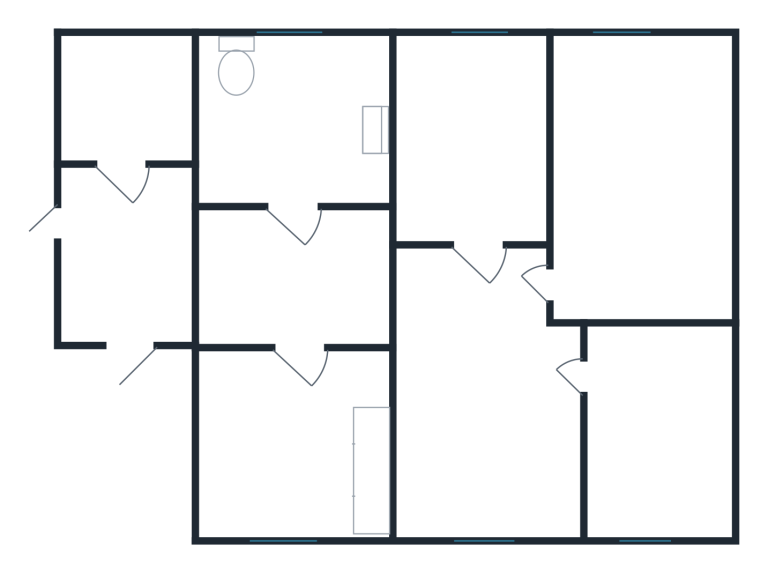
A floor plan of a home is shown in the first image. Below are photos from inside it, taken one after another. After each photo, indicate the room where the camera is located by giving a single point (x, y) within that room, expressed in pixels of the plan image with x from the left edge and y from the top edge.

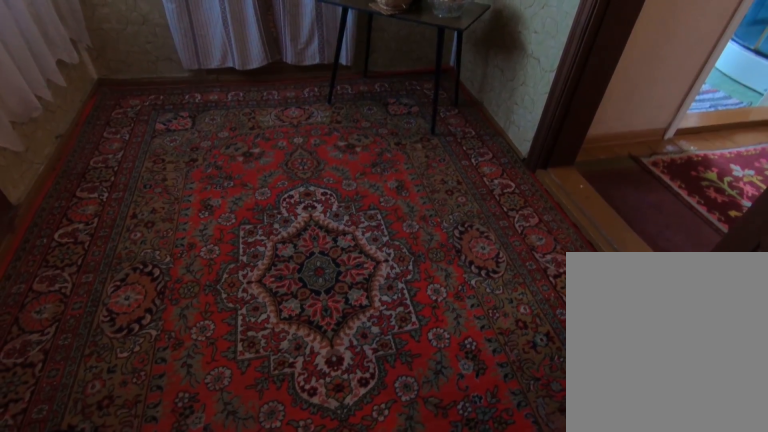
(125, 307)
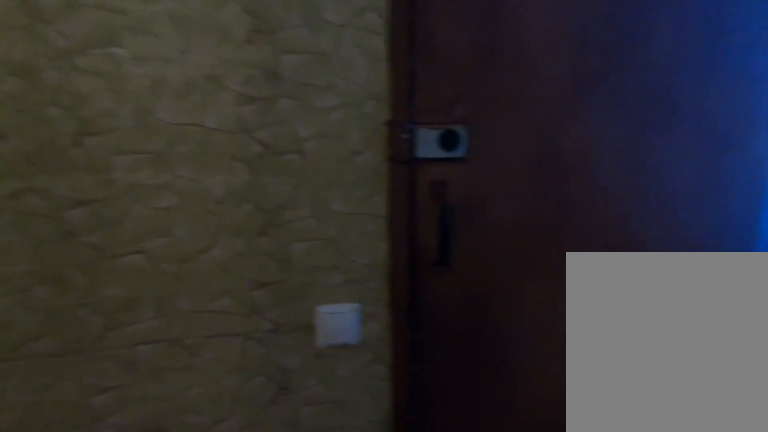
(125, 307)
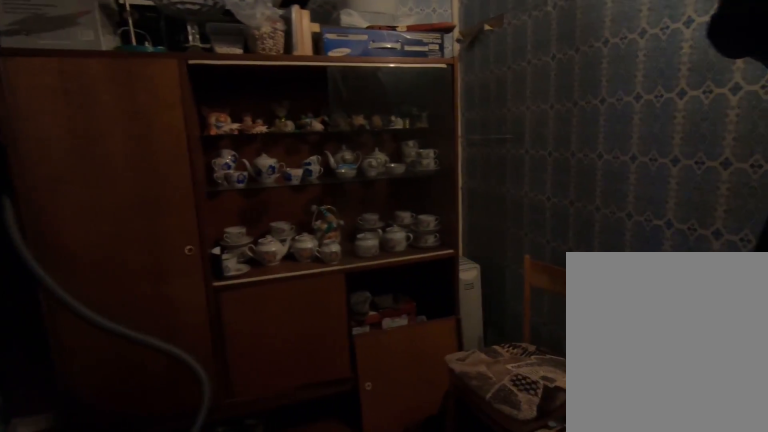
(122, 172)
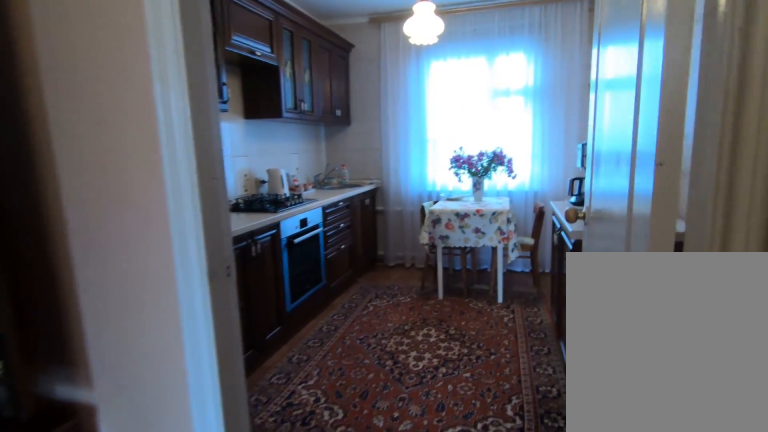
(270, 313)
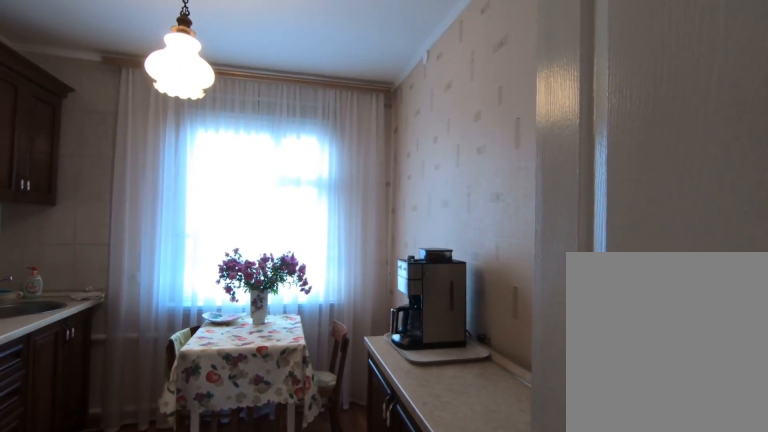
(306, 391)
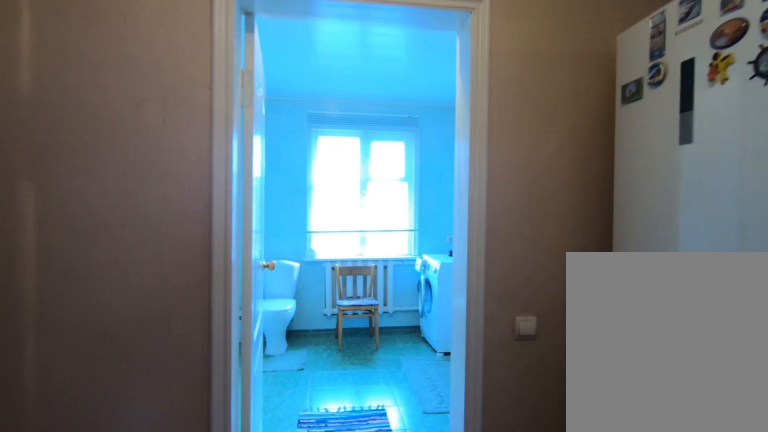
(302, 301)
